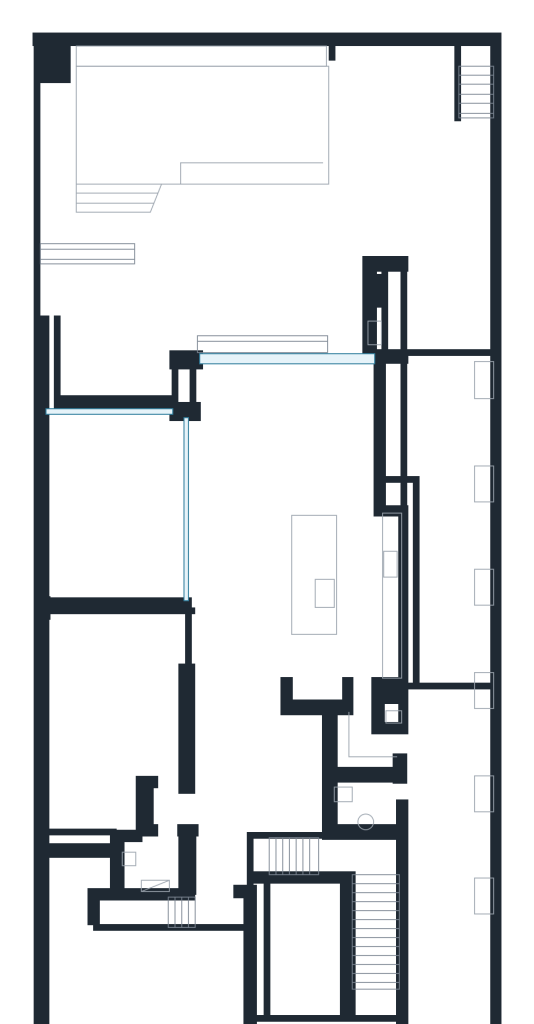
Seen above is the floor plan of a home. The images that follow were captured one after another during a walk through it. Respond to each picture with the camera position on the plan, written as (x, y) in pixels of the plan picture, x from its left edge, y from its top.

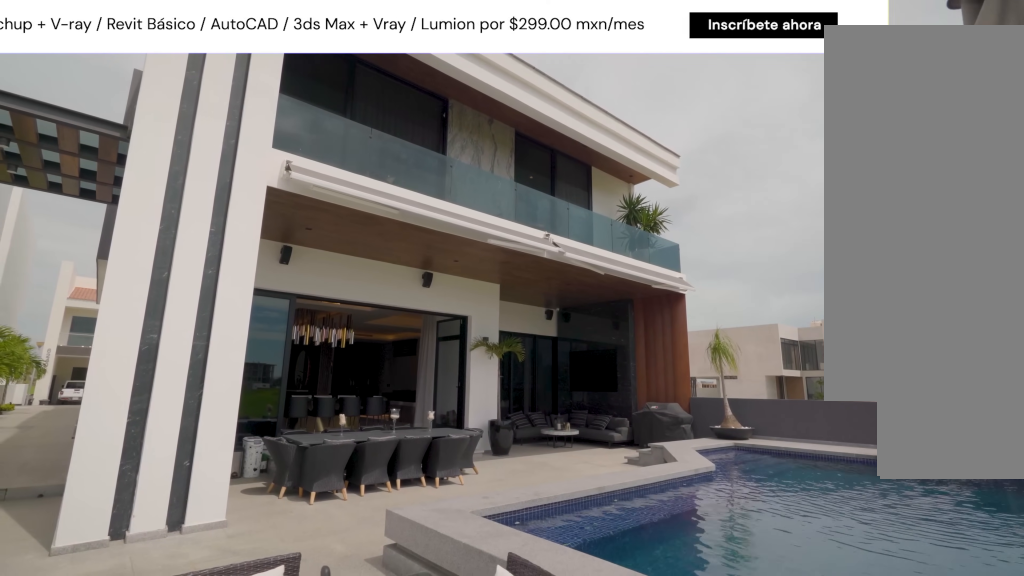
(423, 134)
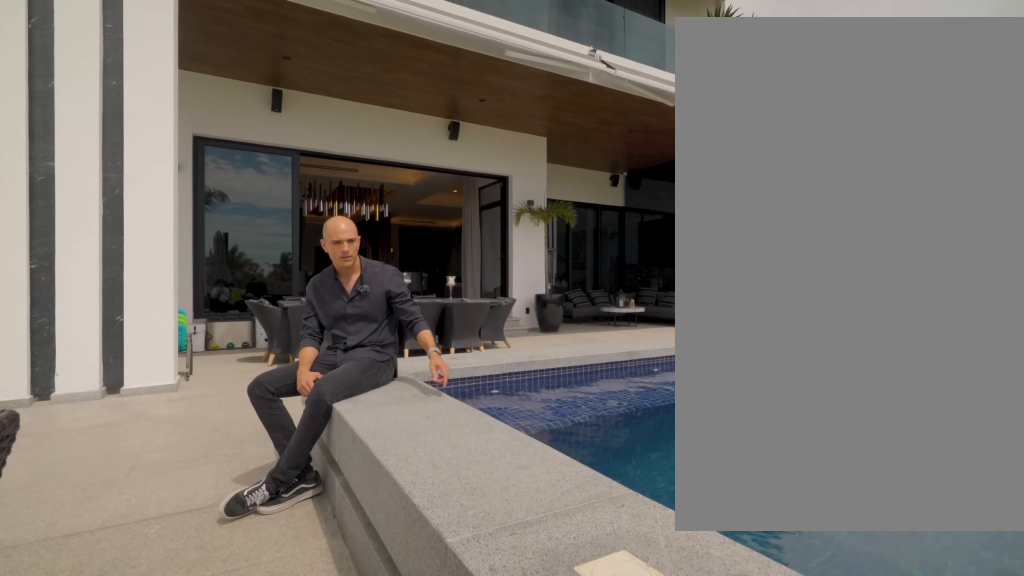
(369, 130)
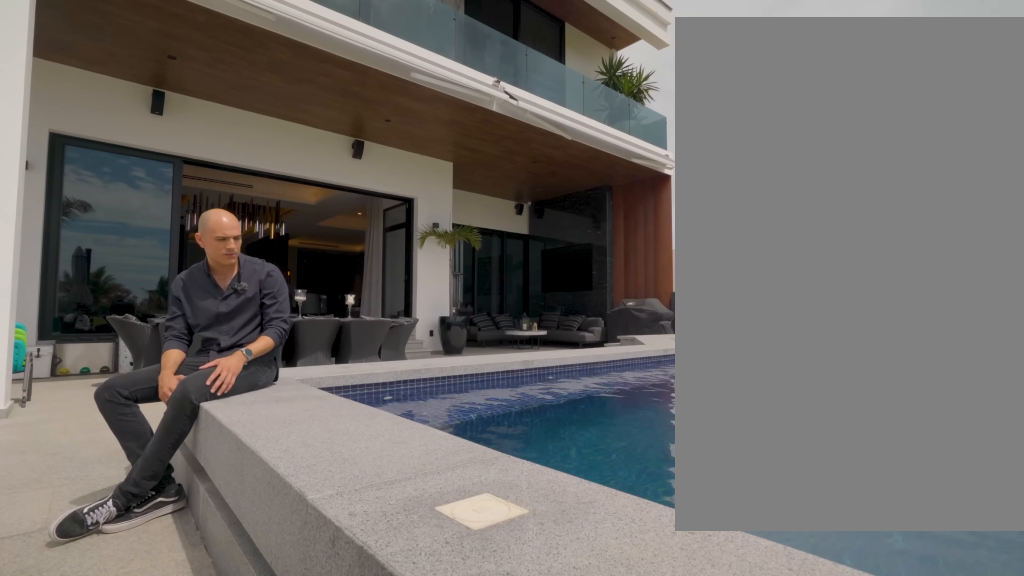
(369, 130)
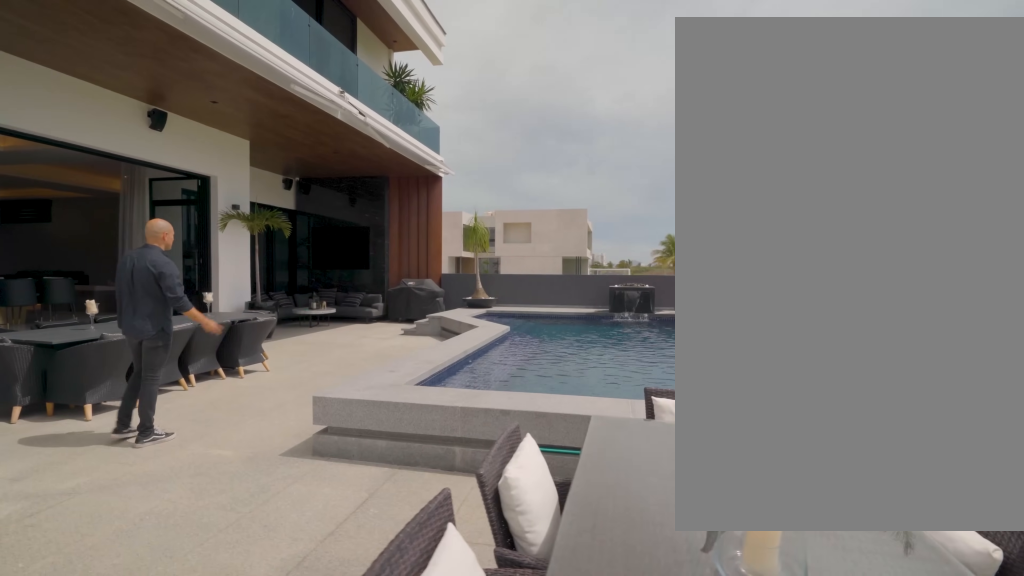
(384, 225)
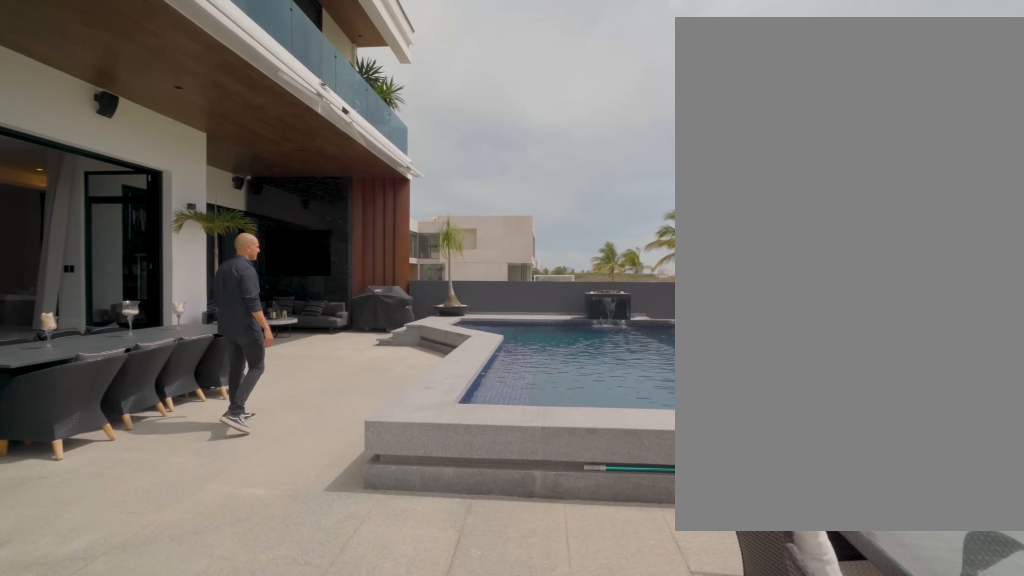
(348, 218)
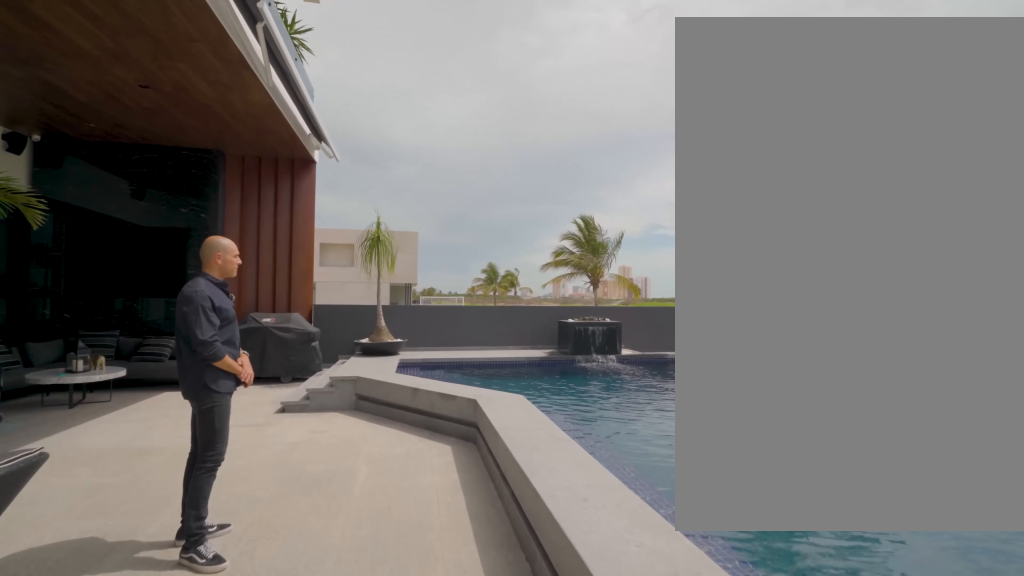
(207, 222)
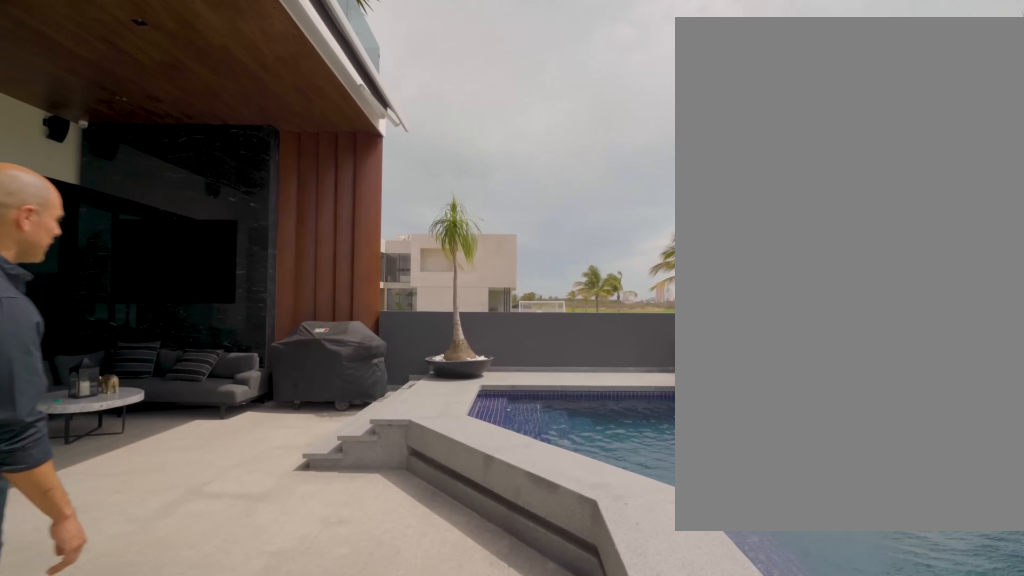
(203, 222)
